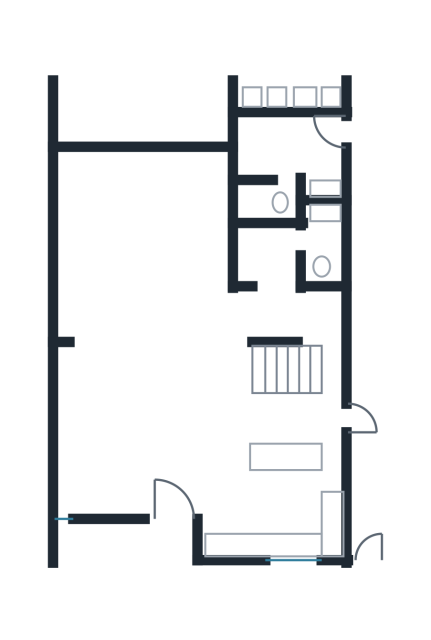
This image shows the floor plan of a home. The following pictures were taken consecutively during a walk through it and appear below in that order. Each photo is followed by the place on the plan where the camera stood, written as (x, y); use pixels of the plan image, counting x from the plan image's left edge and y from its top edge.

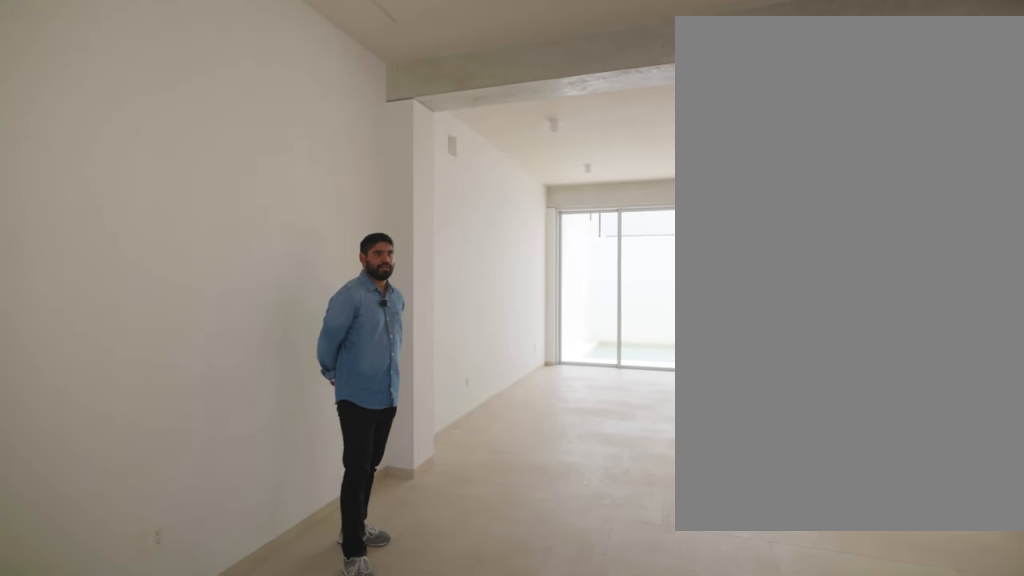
(96, 488)
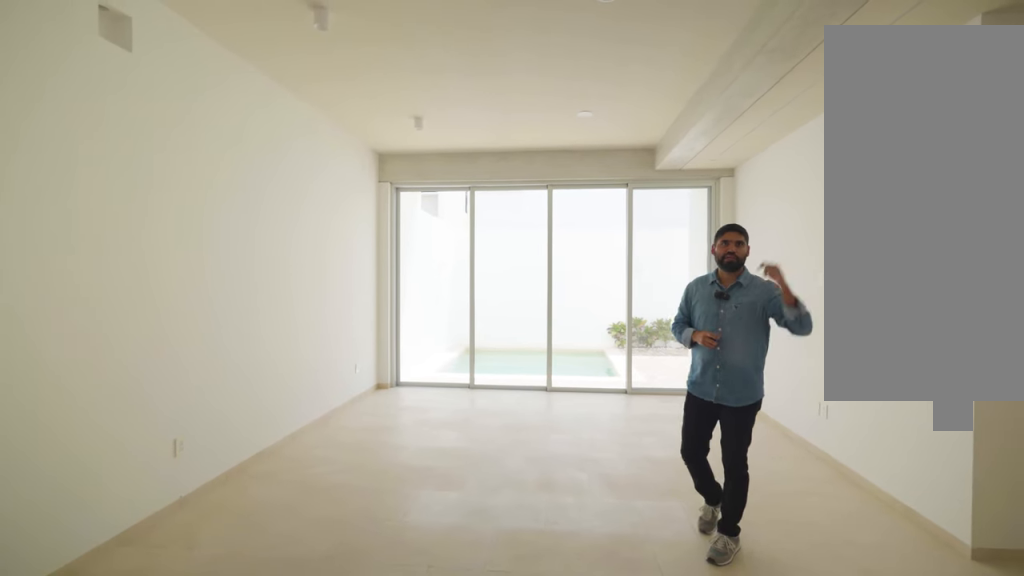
(116, 351)
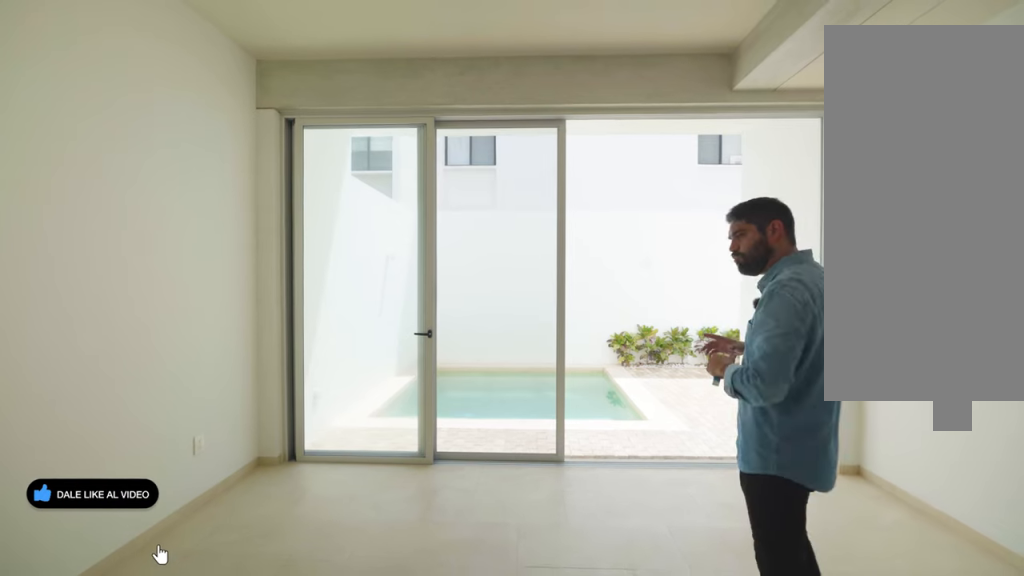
(140, 269)
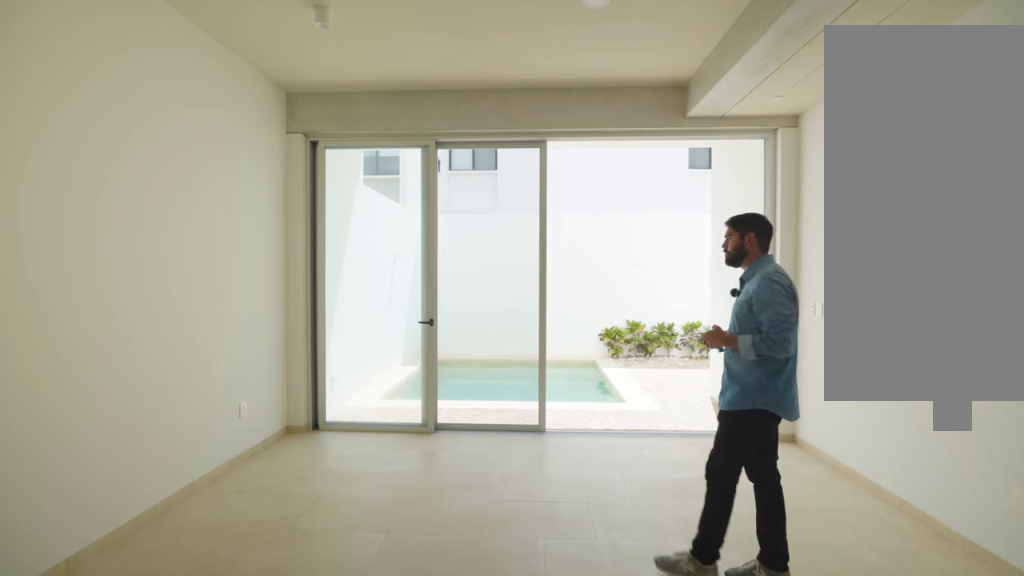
(140, 265)
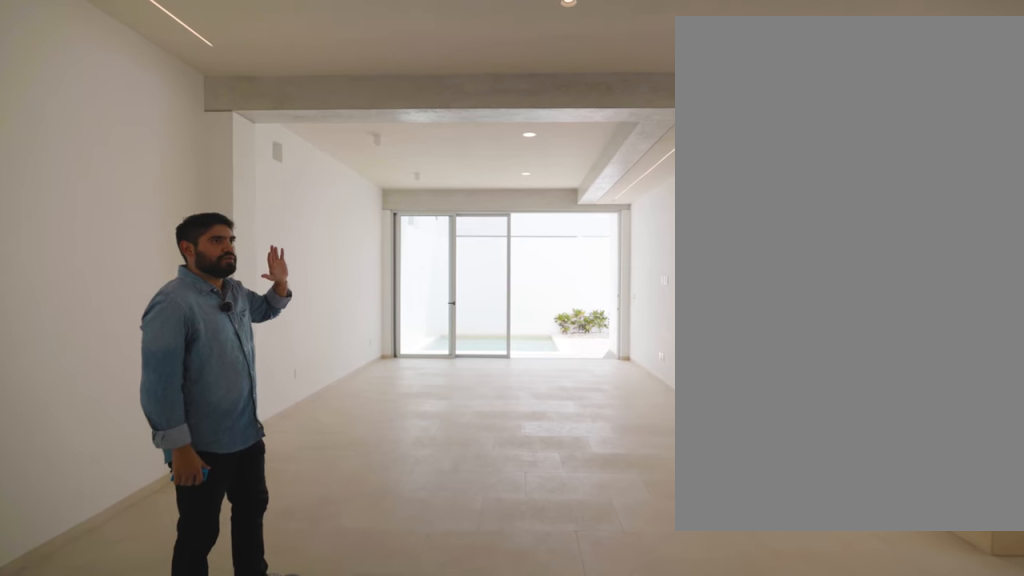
(142, 421)
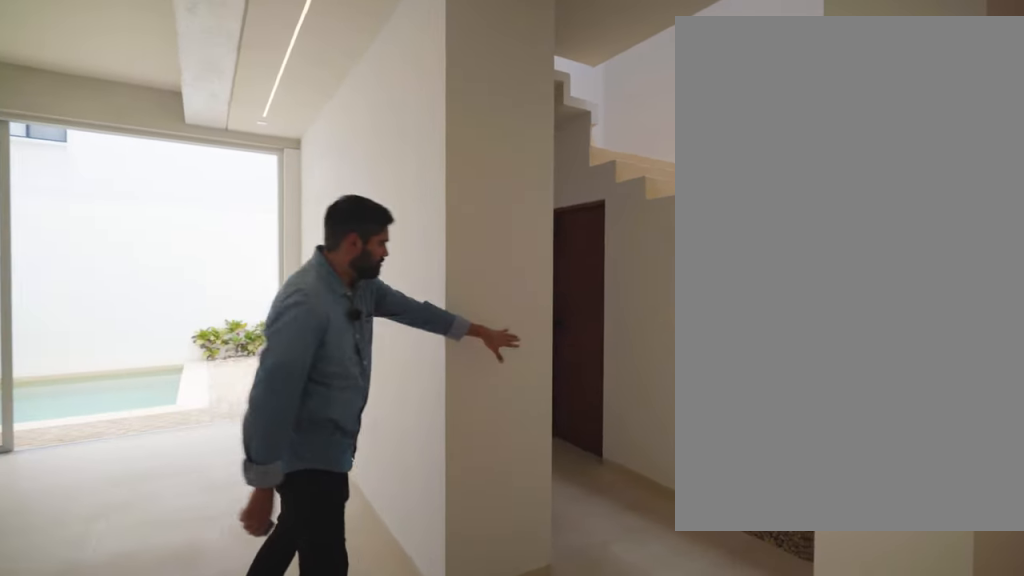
(202, 375)
